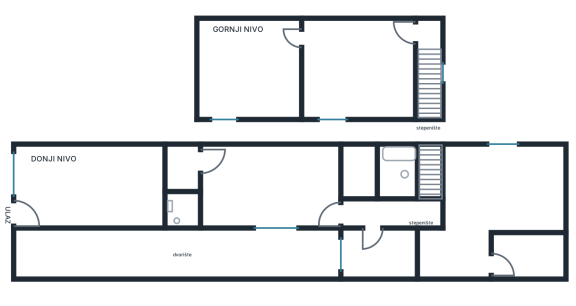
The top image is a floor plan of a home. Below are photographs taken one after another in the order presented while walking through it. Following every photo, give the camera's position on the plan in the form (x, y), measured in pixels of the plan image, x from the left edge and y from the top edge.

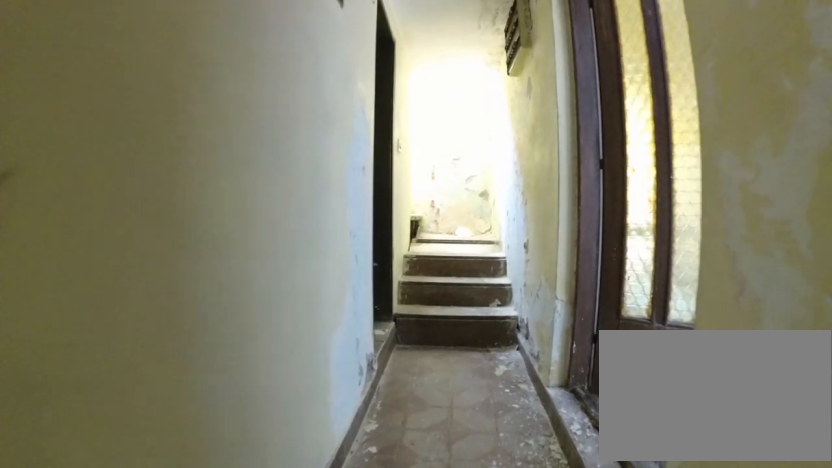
(337, 208)
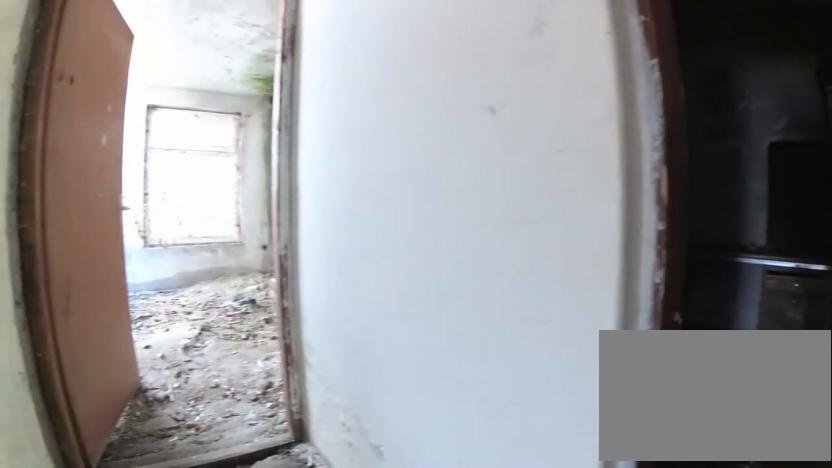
(478, 264)
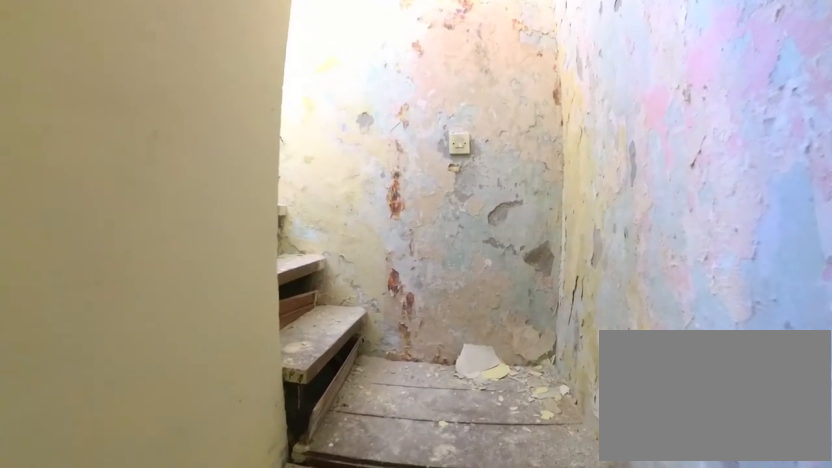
(410, 231)
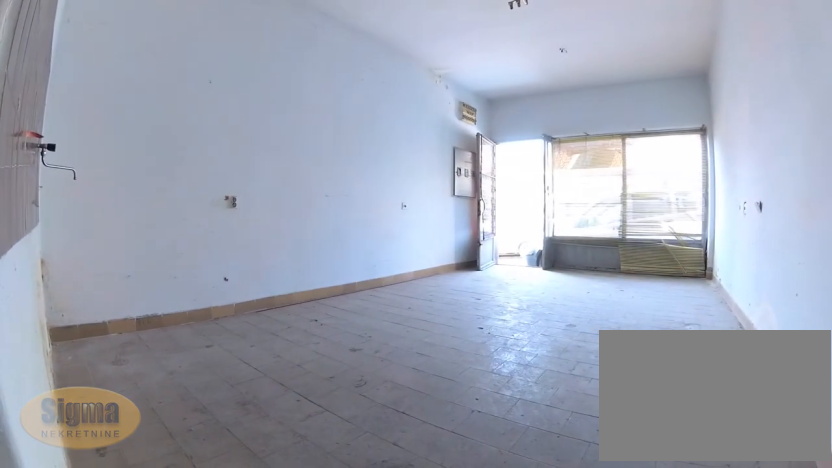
(178, 166)
